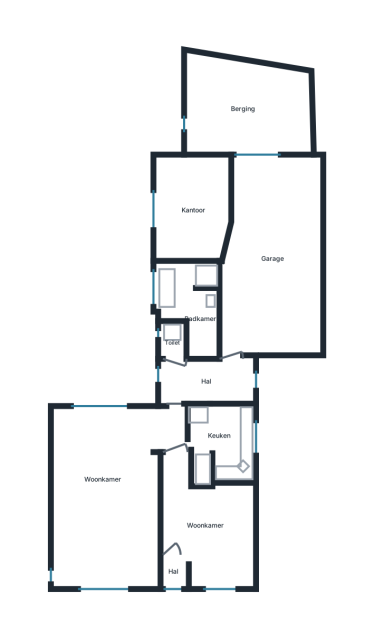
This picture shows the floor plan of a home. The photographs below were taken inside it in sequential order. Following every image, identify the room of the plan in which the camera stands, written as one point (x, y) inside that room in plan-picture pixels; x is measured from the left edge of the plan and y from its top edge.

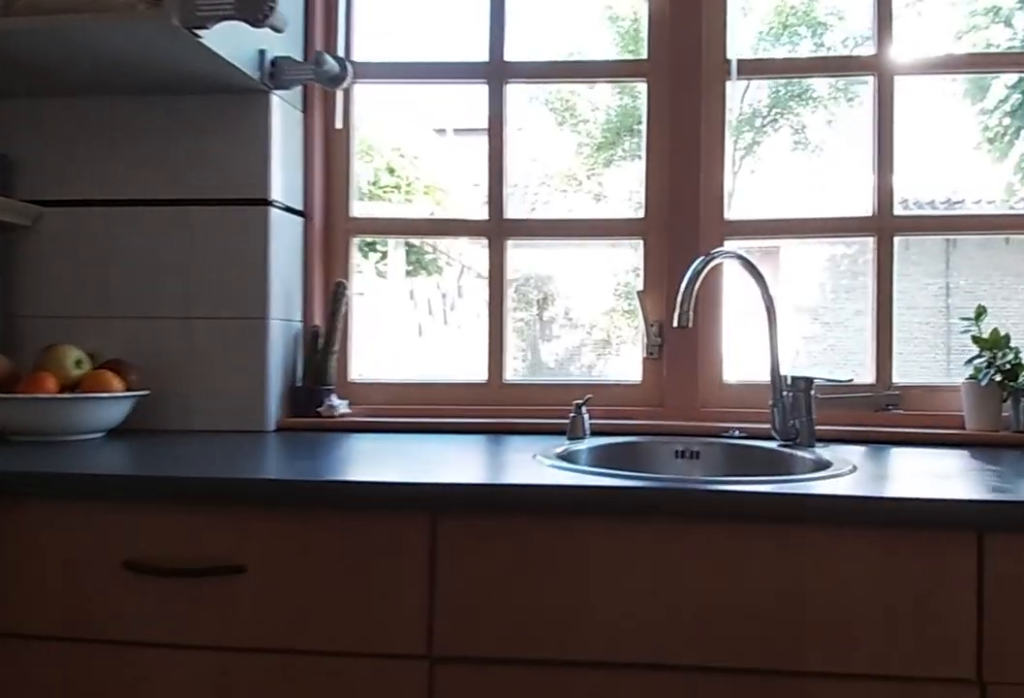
(223, 437)
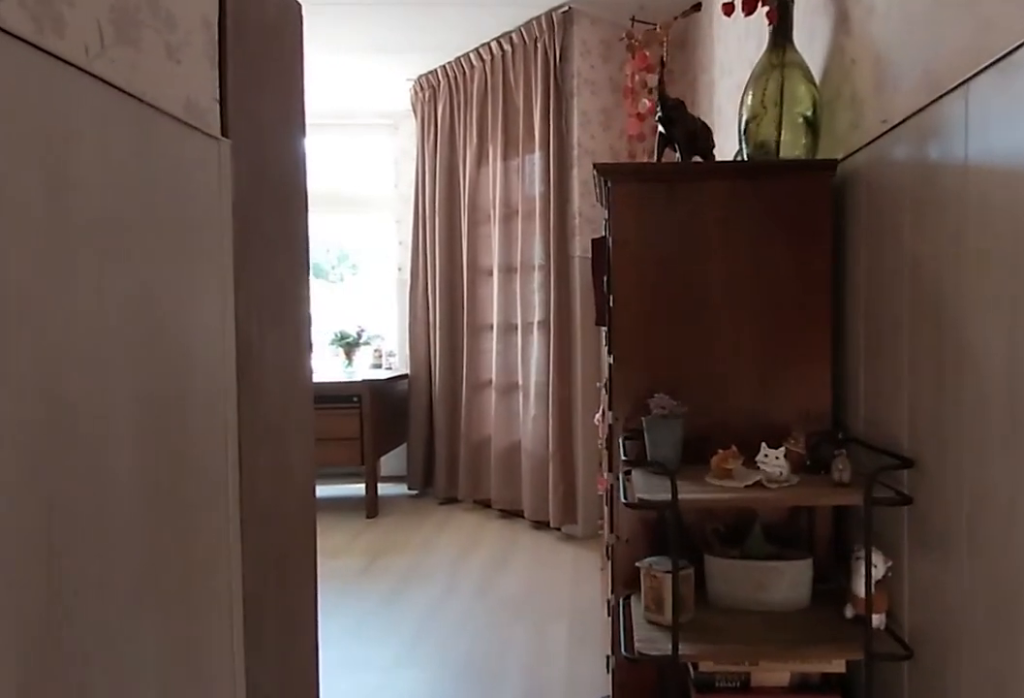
(207, 526)
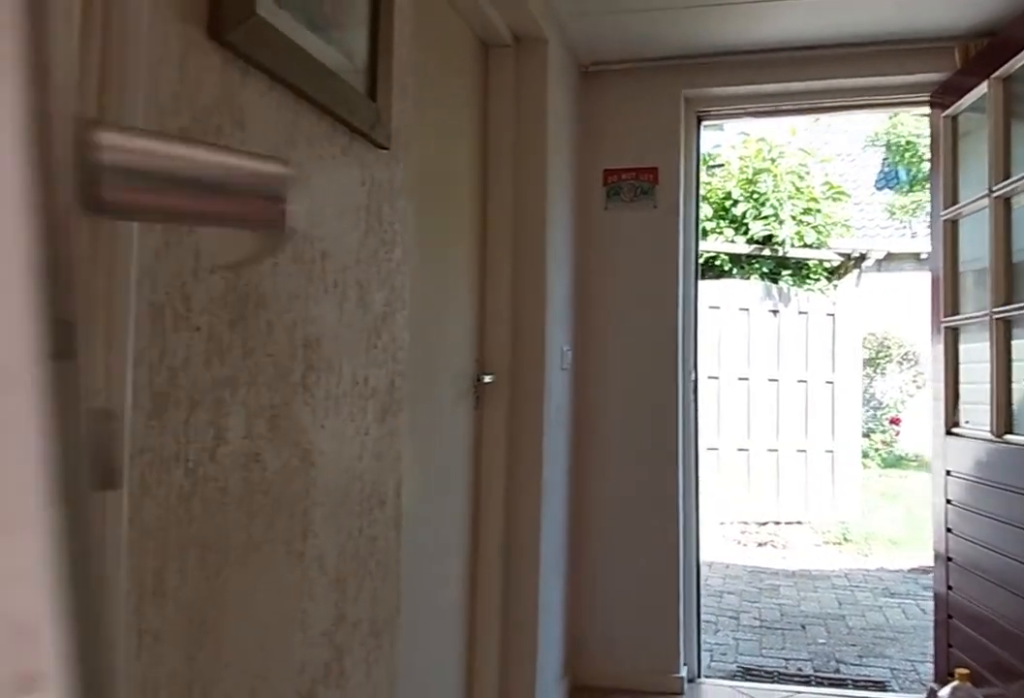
(205, 379)
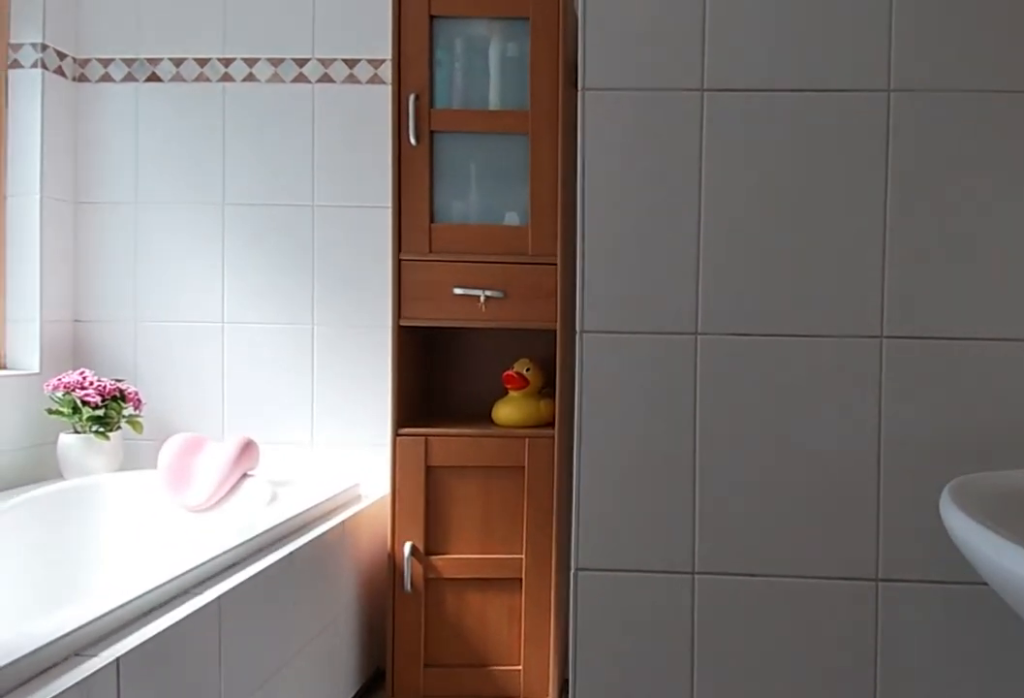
(190, 303)
